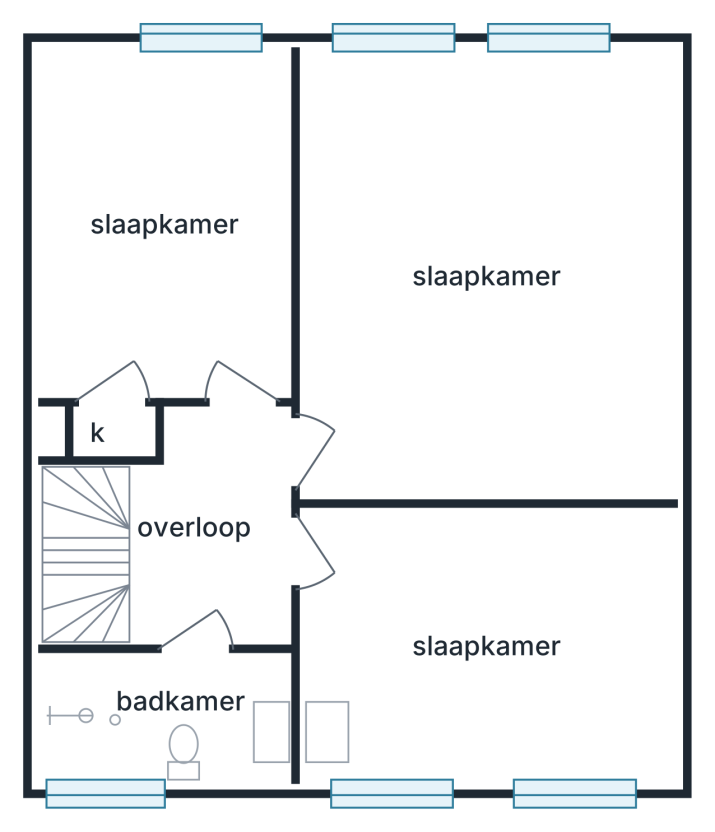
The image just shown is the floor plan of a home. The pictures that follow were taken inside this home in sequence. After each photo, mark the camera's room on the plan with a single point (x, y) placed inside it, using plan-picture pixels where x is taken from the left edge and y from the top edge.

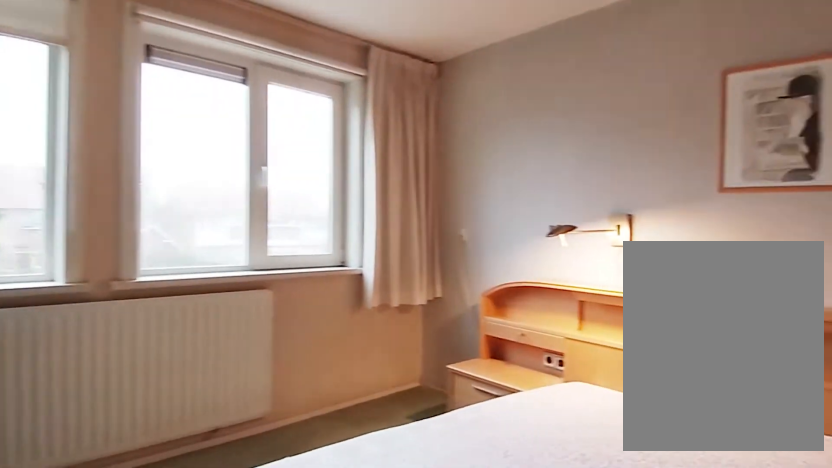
(489, 275)
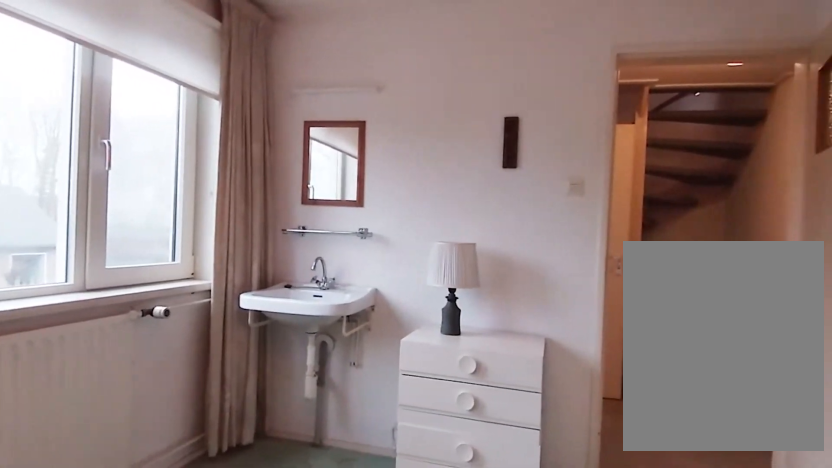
(489, 643)
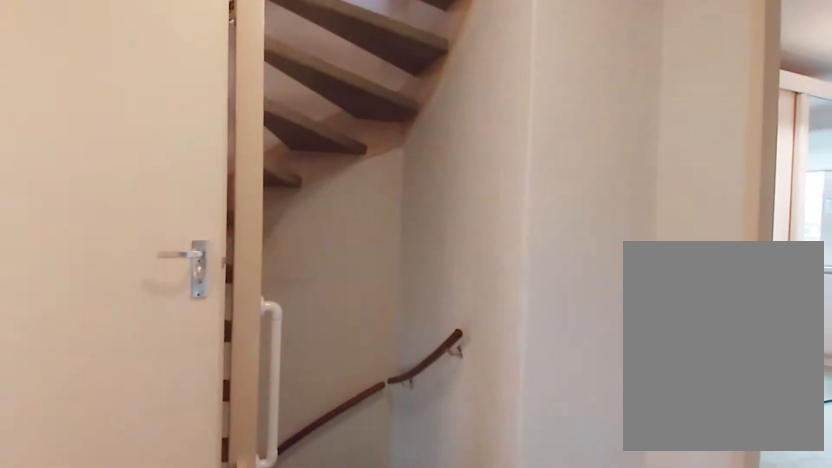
(213, 530)
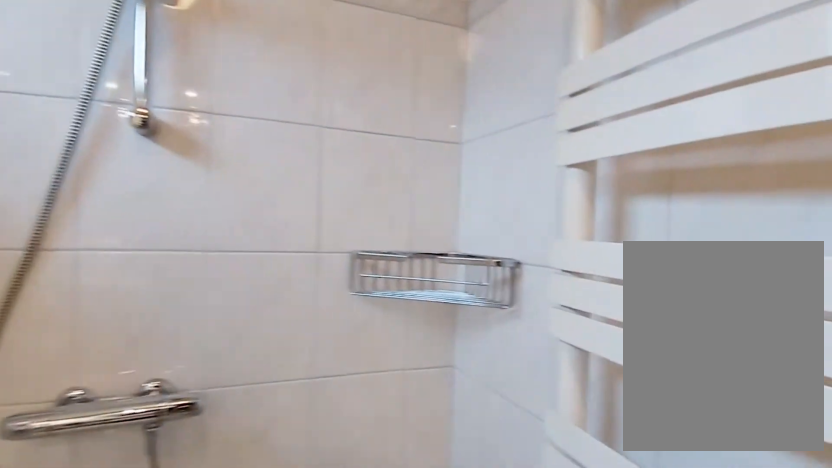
(165, 717)
